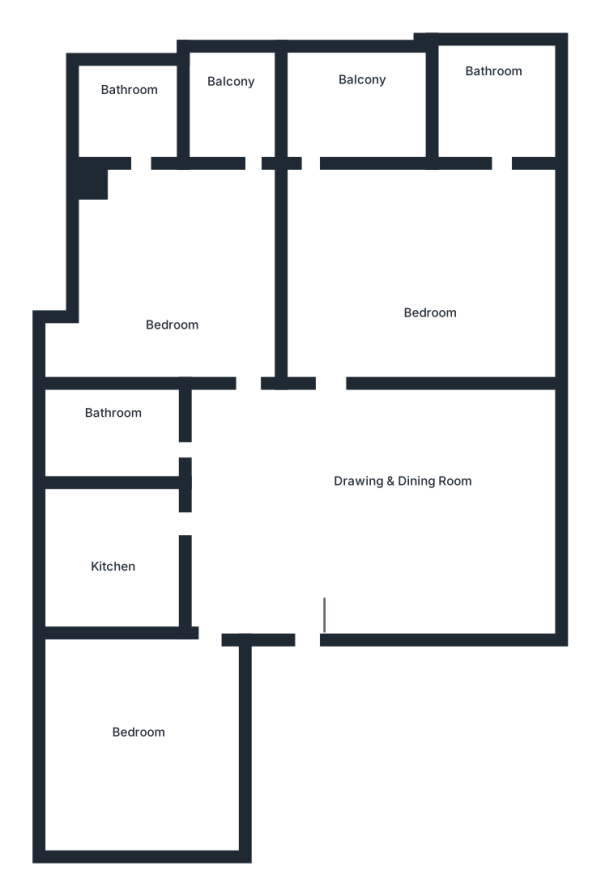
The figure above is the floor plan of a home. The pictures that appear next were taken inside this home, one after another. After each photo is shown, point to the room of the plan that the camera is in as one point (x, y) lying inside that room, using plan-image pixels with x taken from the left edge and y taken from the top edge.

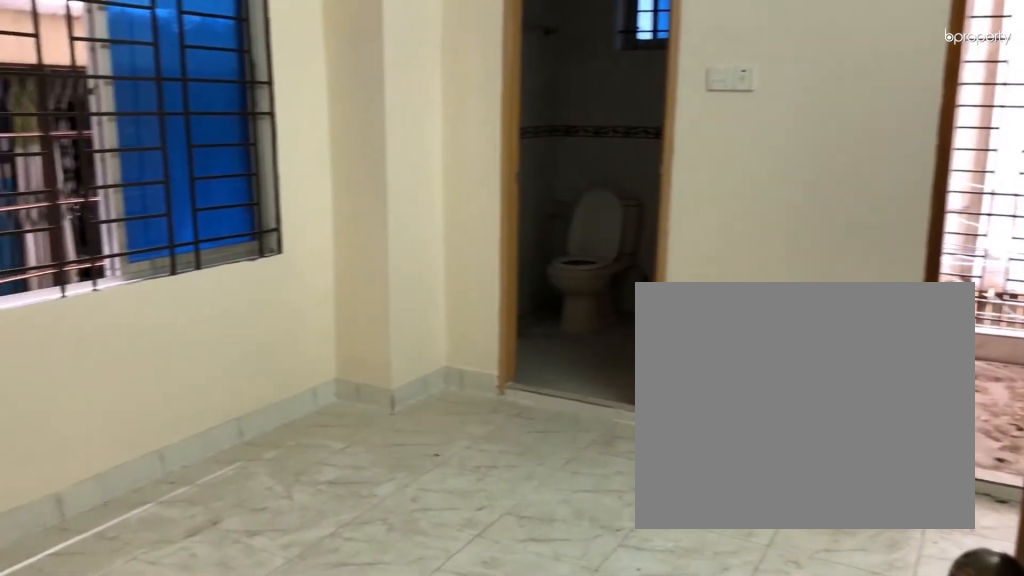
(168, 273)
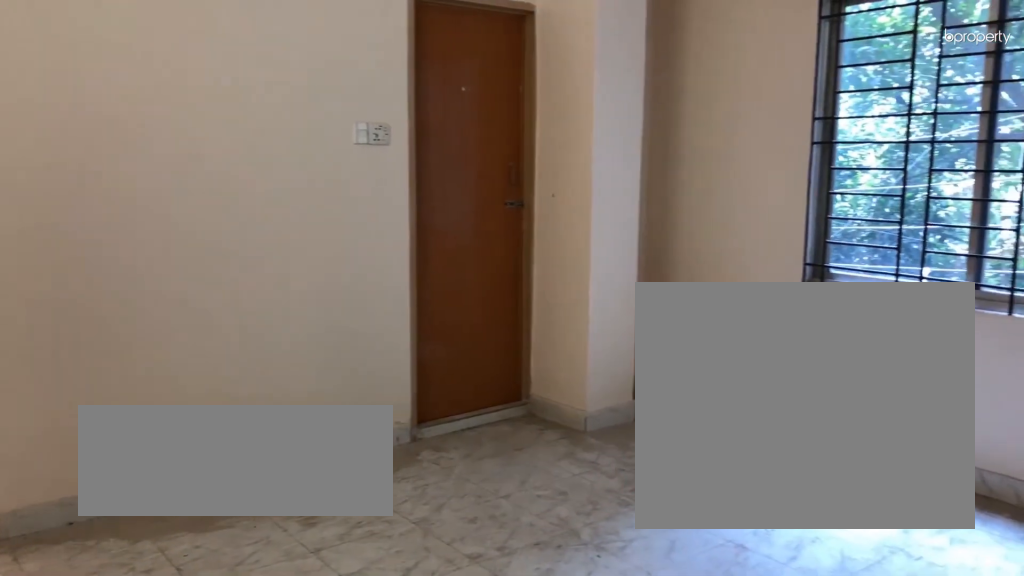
(435, 282)
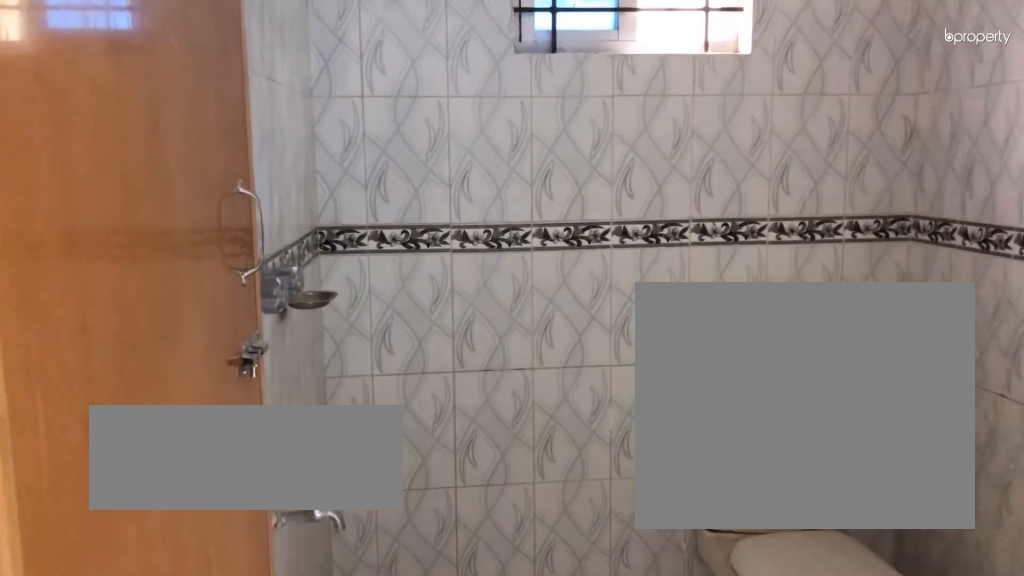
(503, 107)
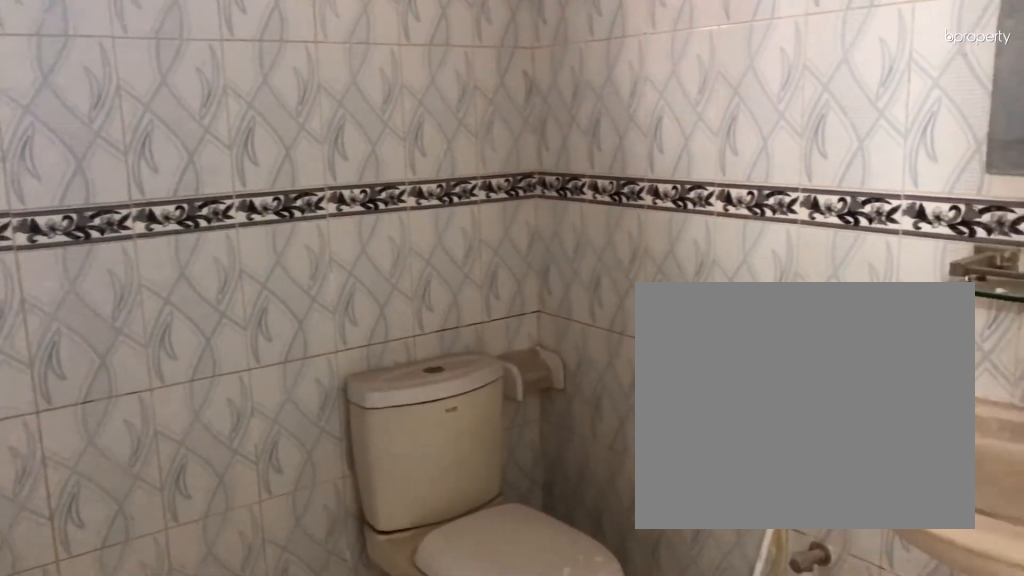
(503, 107)
